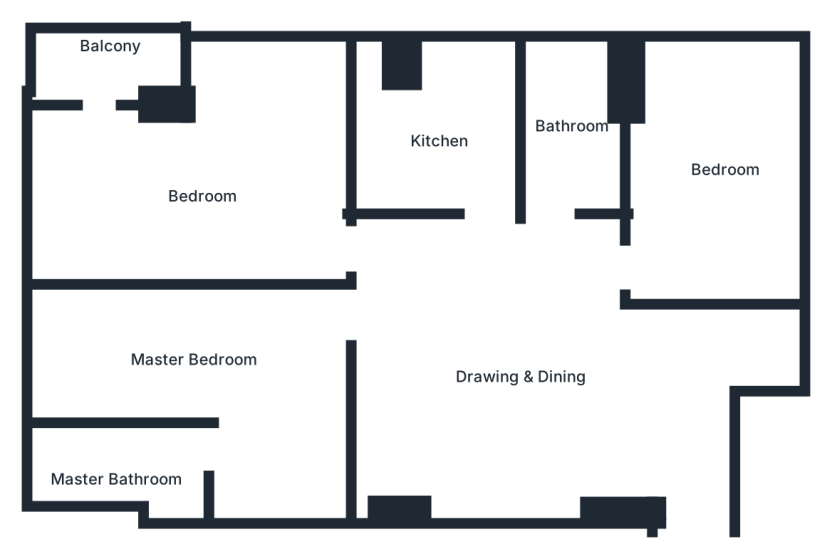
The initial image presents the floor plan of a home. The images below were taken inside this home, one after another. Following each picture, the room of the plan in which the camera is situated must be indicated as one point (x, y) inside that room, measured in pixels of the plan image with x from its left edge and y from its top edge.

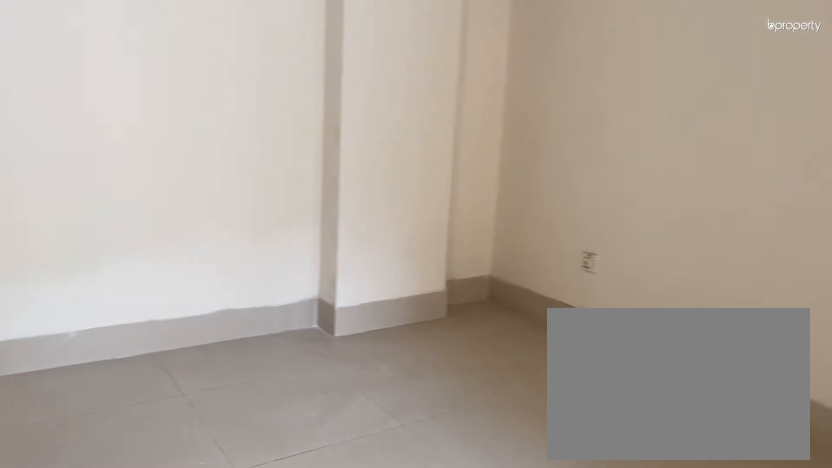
(497, 360)
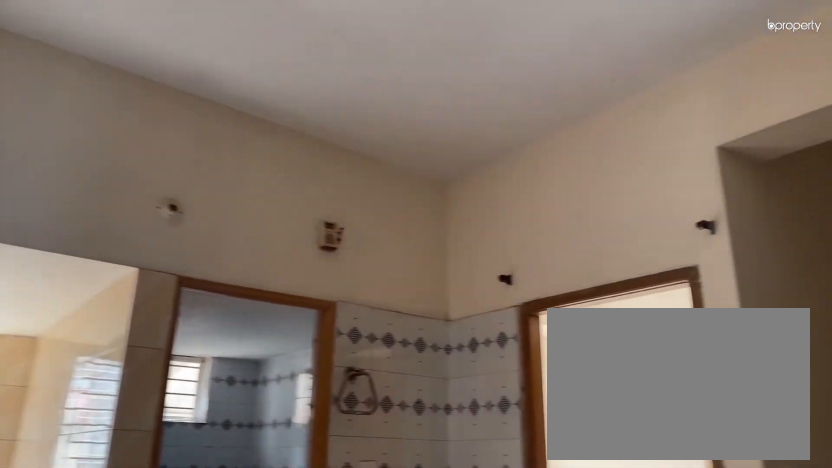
(497, 360)
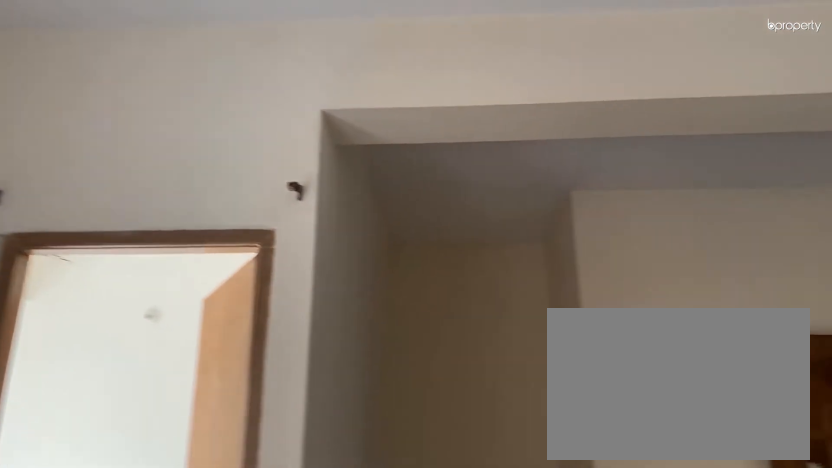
(497, 360)
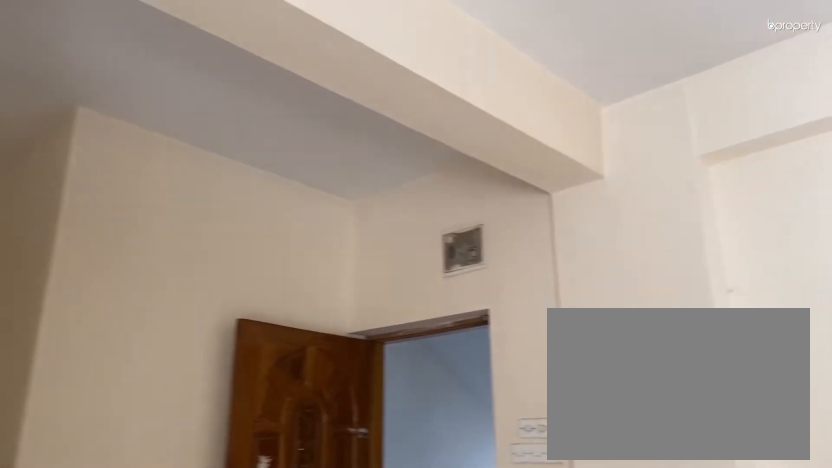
(497, 360)
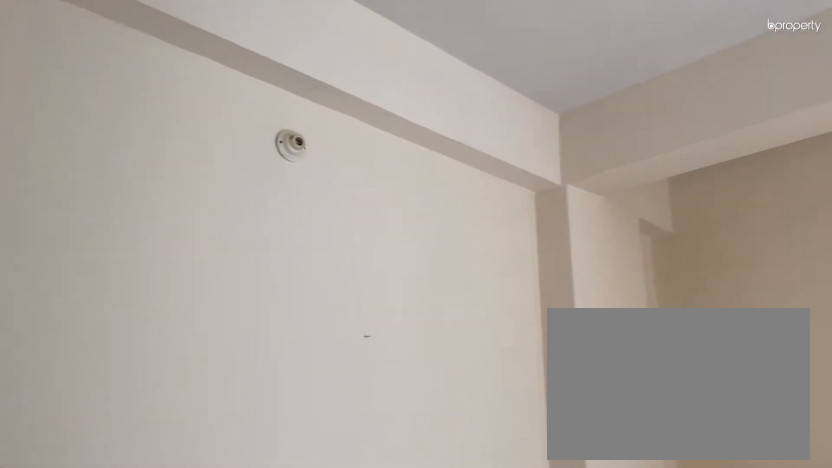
(497, 360)
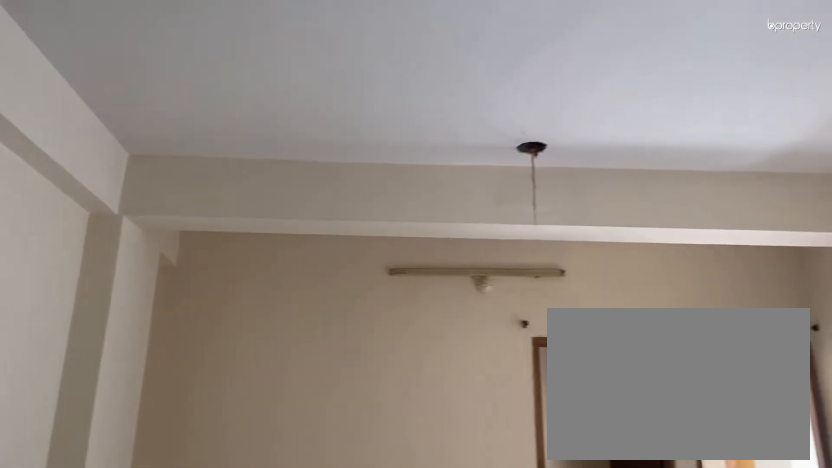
(497, 360)
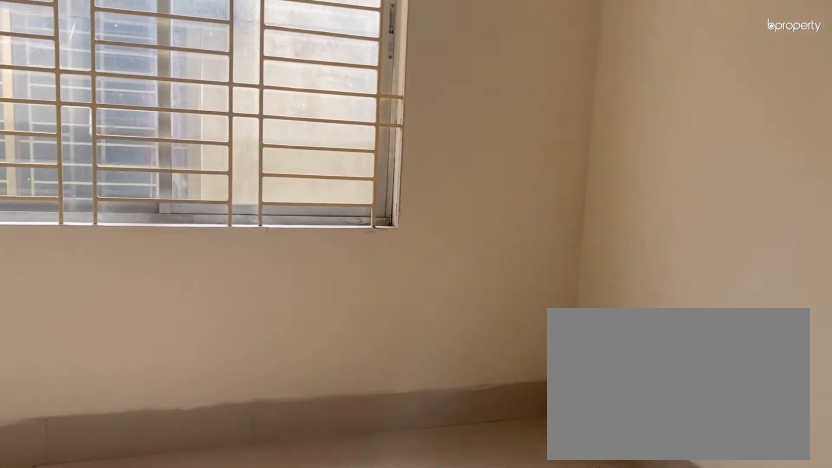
(719, 150)
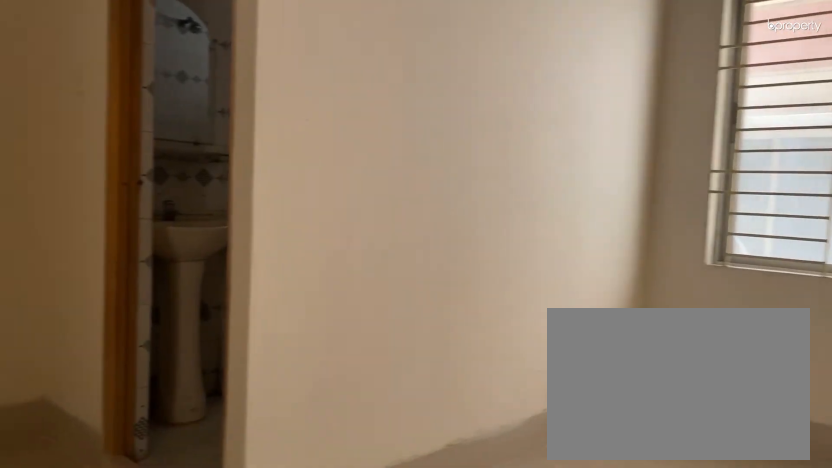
(255, 383)
